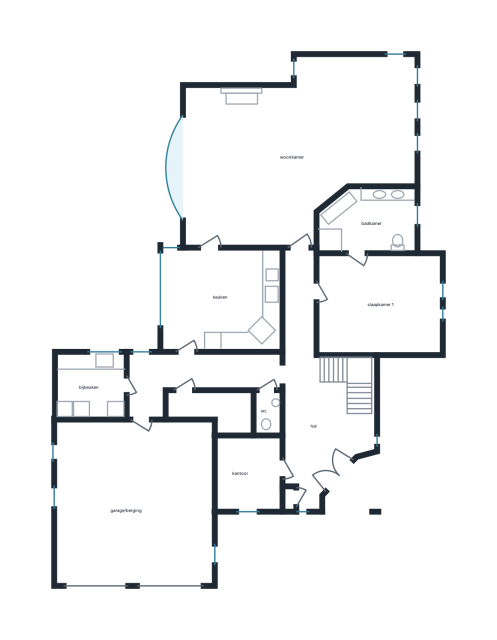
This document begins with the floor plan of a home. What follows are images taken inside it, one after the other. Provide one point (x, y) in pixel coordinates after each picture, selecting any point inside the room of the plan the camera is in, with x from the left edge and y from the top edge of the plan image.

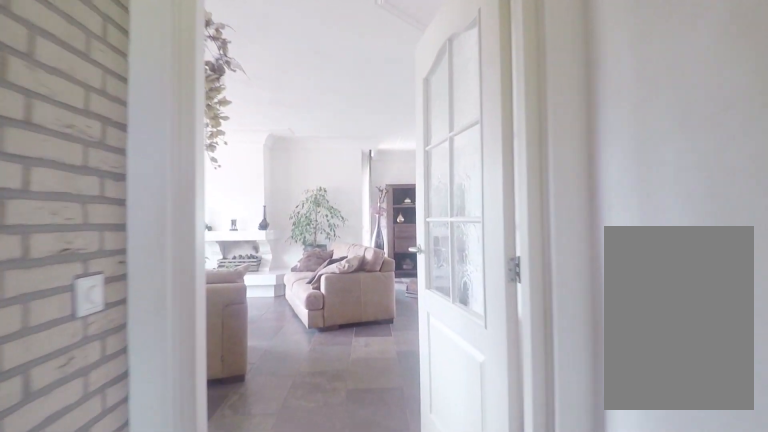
(313, 396)
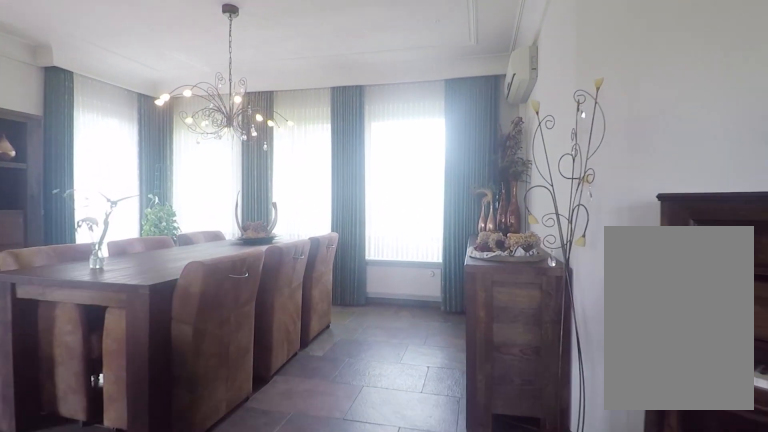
(289, 149)
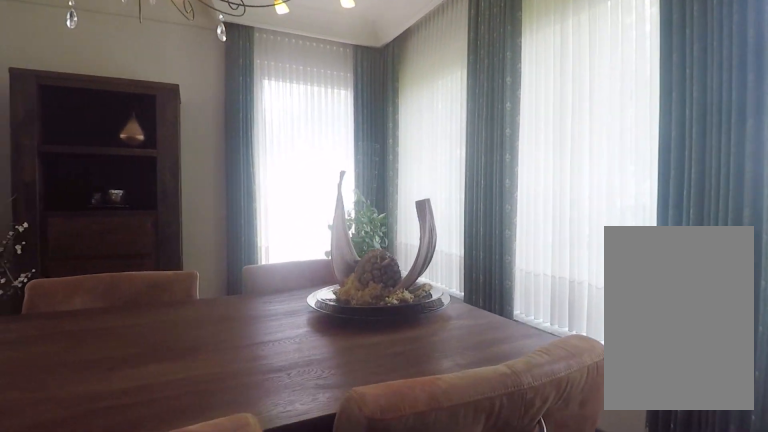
(289, 149)
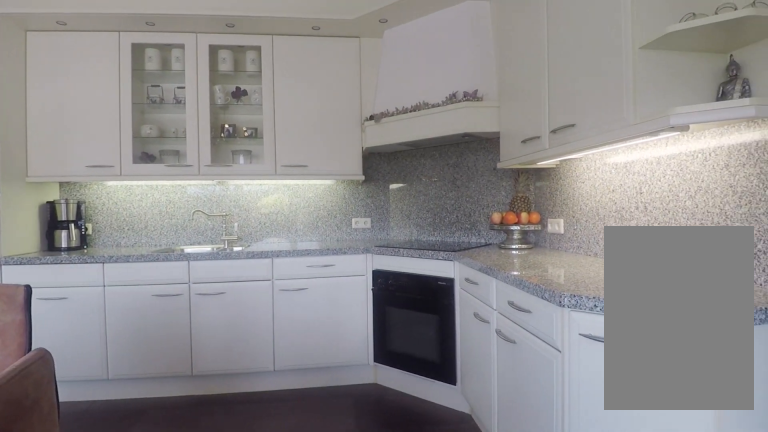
(222, 298)
